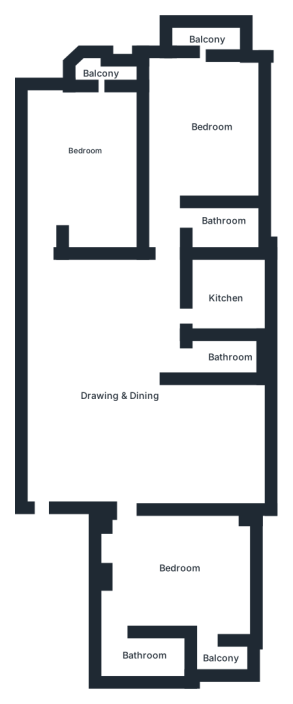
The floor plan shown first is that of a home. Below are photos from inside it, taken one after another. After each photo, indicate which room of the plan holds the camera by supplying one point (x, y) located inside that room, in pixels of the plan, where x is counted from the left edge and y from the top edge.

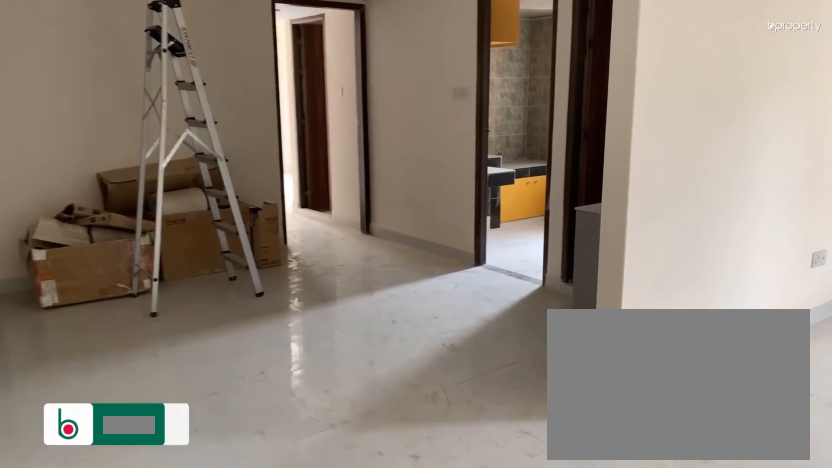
(126, 425)
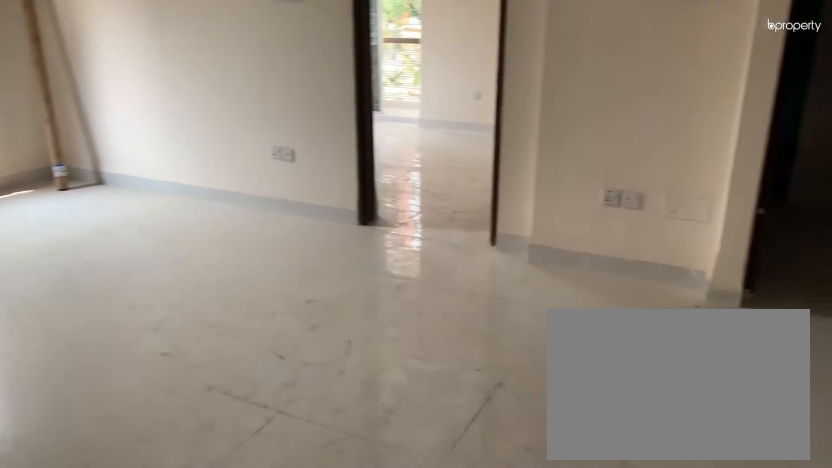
(126, 425)
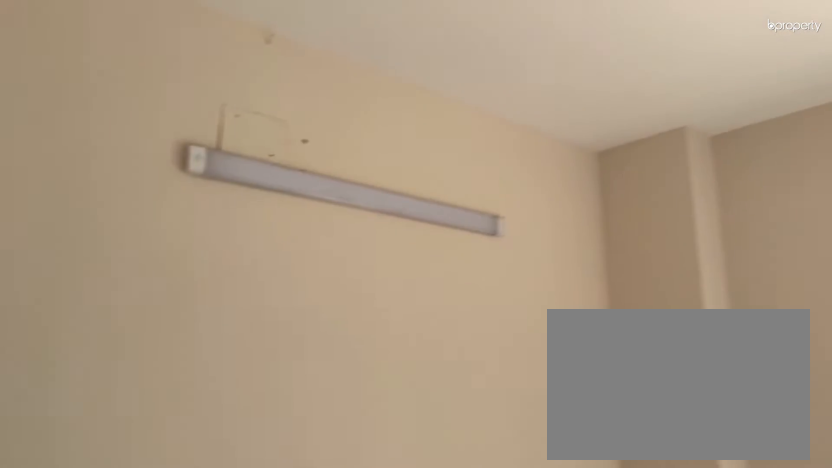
(176, 584)
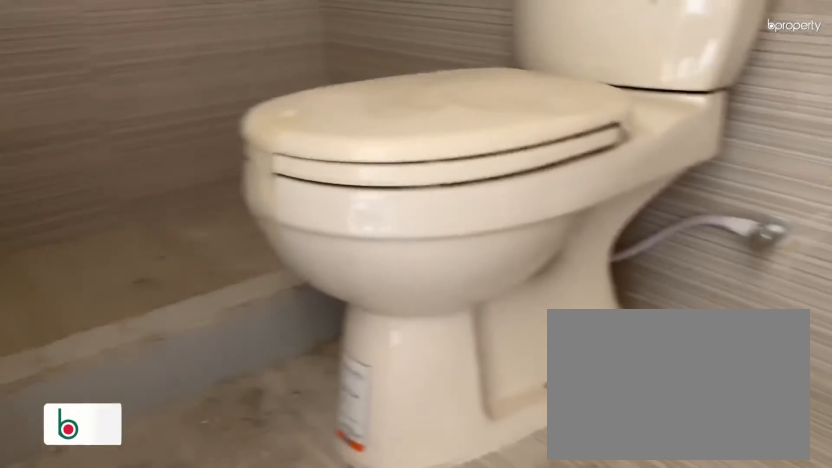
(141, 653)
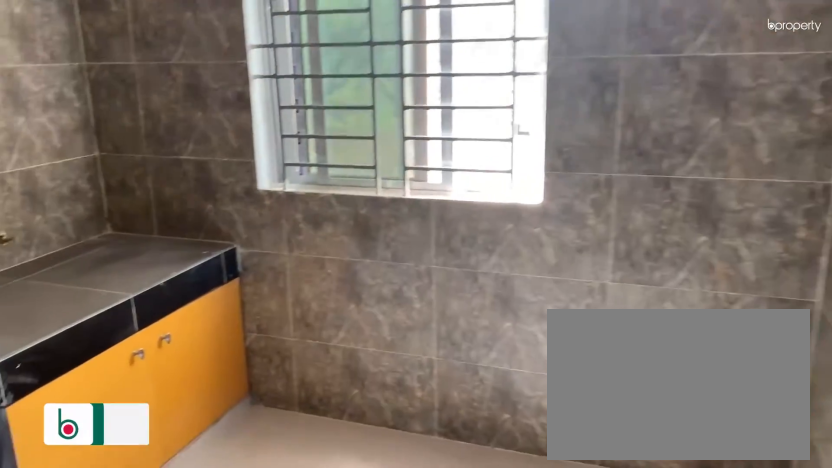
(228, 300)
